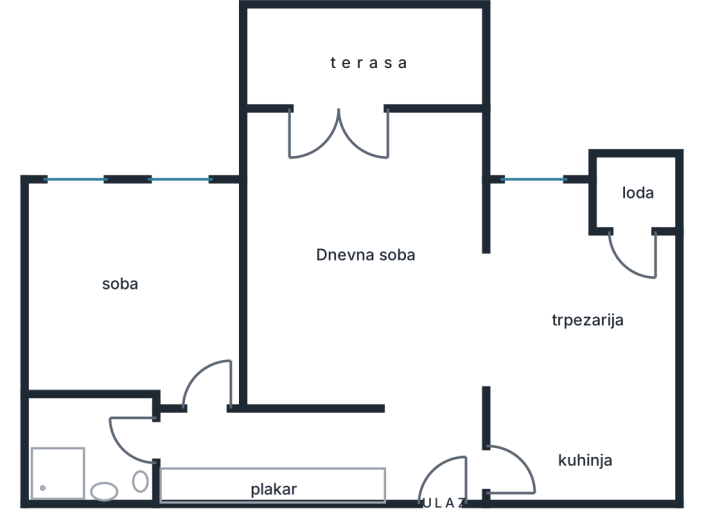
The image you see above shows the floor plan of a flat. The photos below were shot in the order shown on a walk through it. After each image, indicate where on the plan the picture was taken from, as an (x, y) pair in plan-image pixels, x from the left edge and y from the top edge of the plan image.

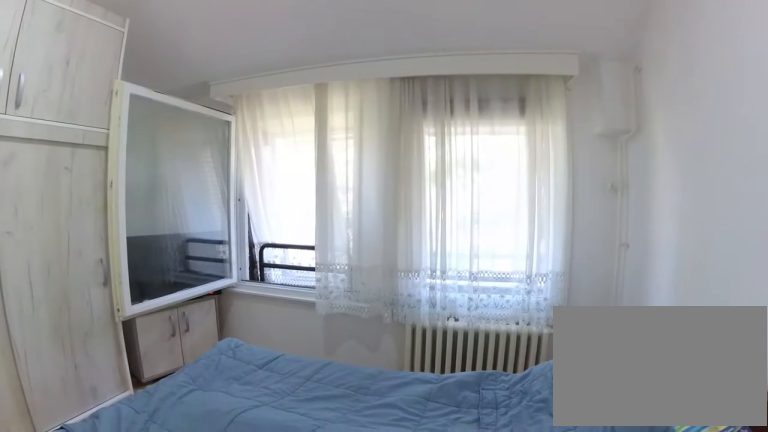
(214, 406)
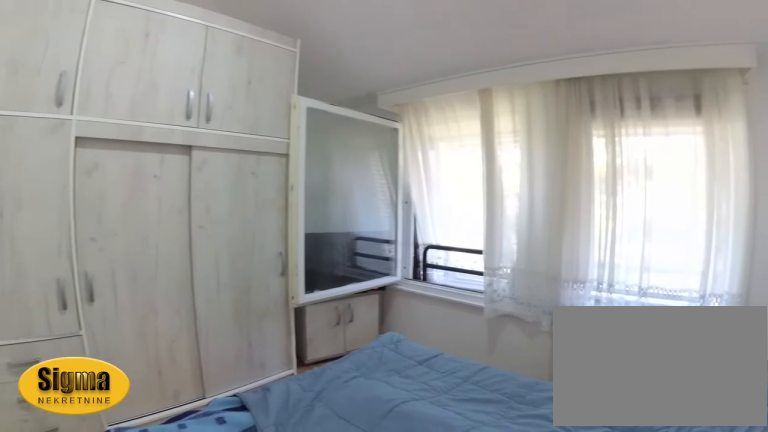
(217, 395)
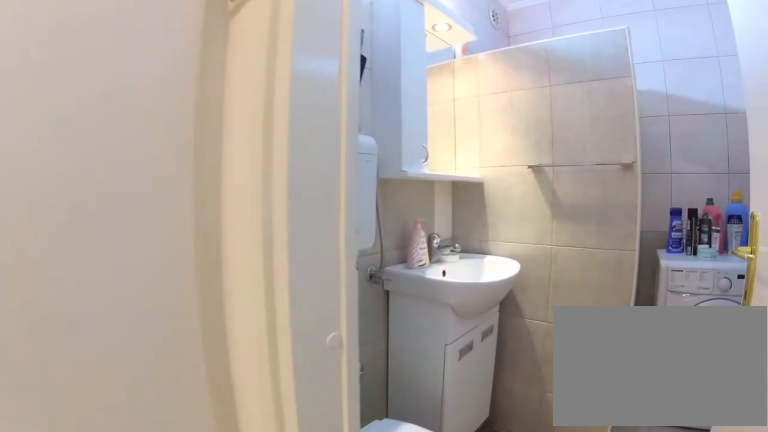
(192, 421)
